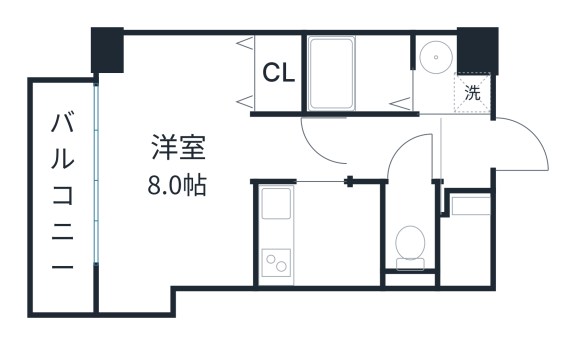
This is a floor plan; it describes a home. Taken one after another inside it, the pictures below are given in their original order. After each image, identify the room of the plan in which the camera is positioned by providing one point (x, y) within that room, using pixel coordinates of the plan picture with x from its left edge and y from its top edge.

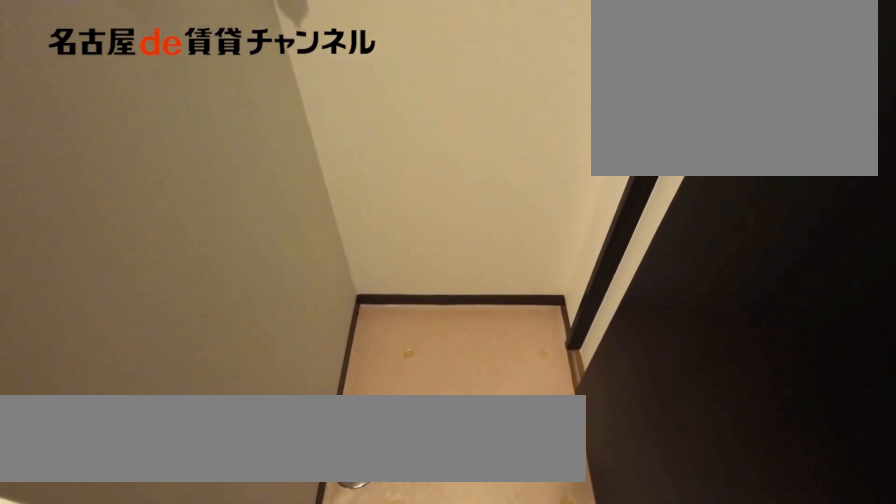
(448, 78)
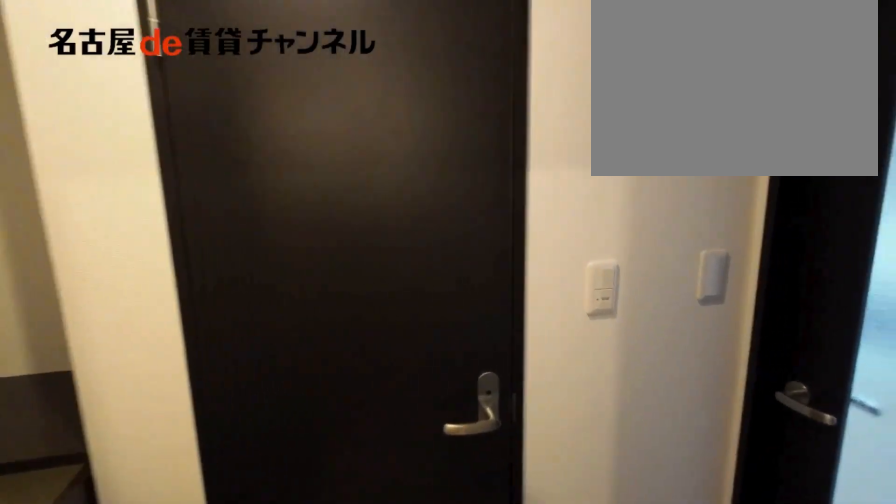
(396, 148)
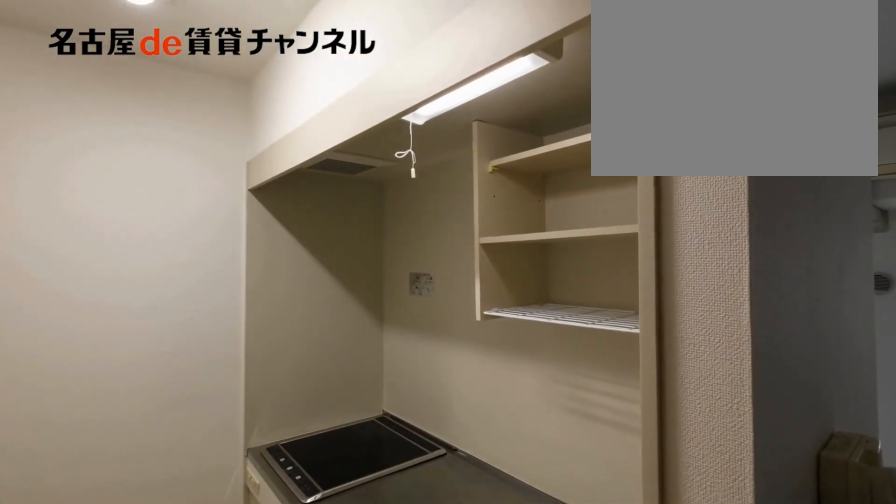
(318, 234)
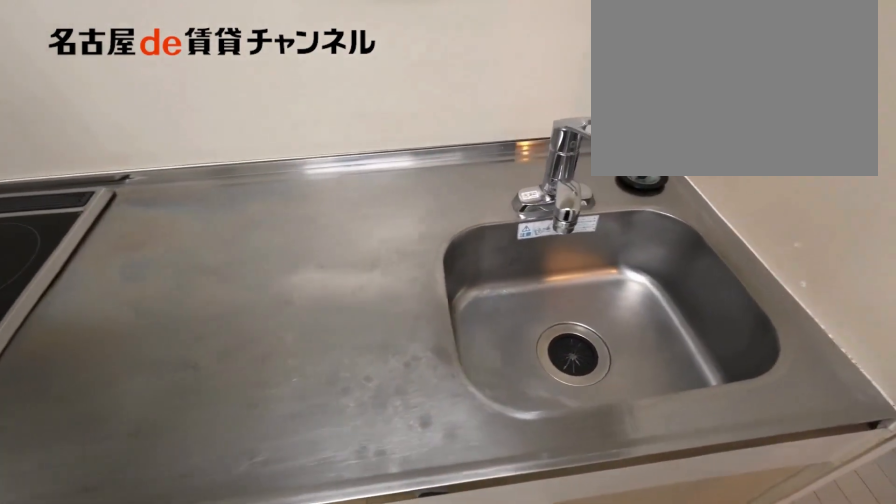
(318, 234)
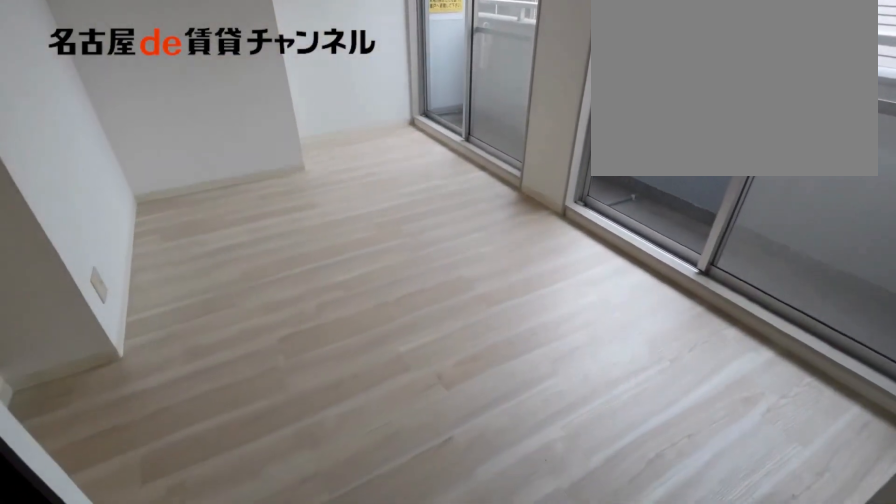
(190, 166)
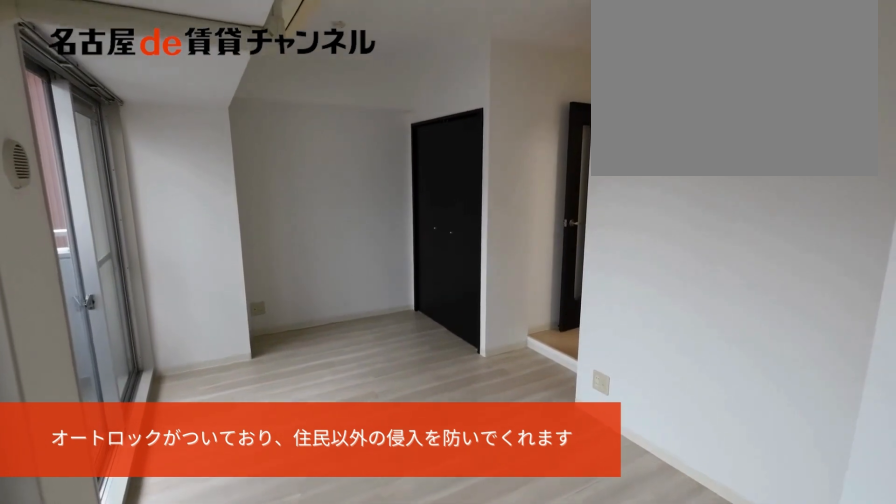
(190, 166)
